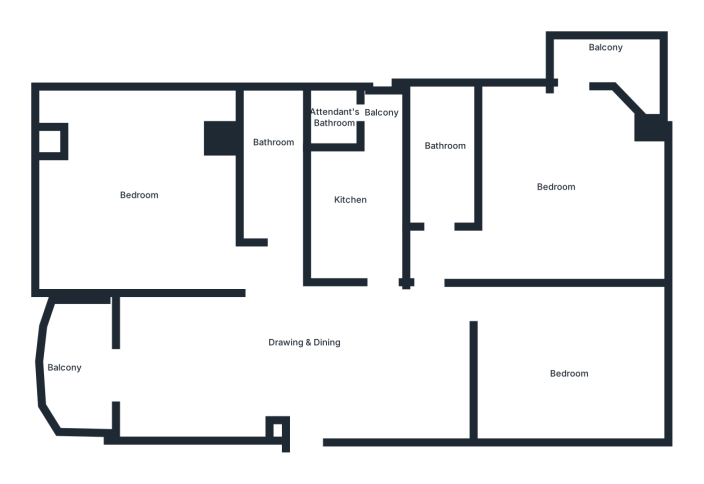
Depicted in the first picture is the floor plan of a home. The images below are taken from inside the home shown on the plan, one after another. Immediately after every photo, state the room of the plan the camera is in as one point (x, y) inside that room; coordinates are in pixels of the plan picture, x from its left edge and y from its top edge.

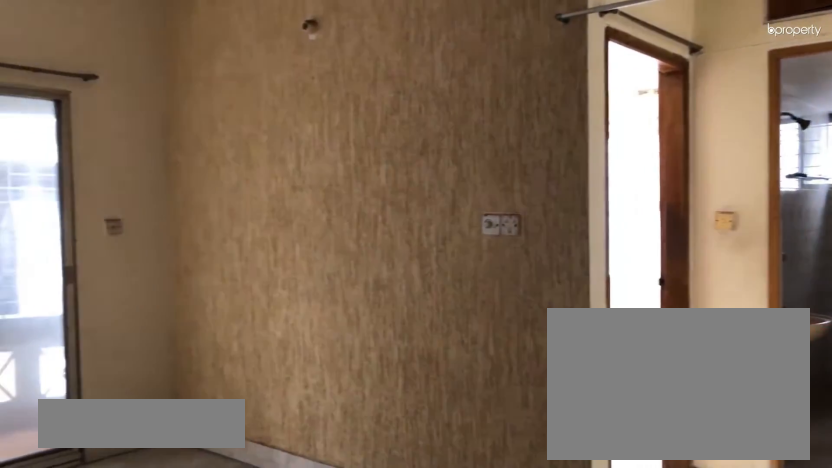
(310, 340)
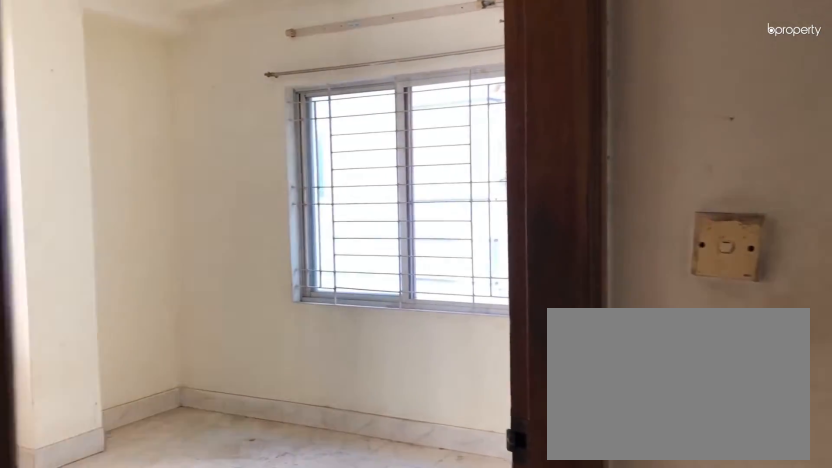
(195, 250)
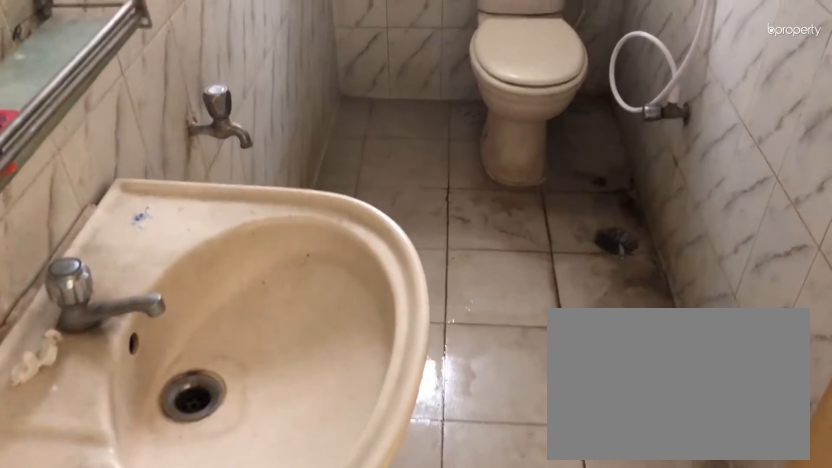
(274, 155)
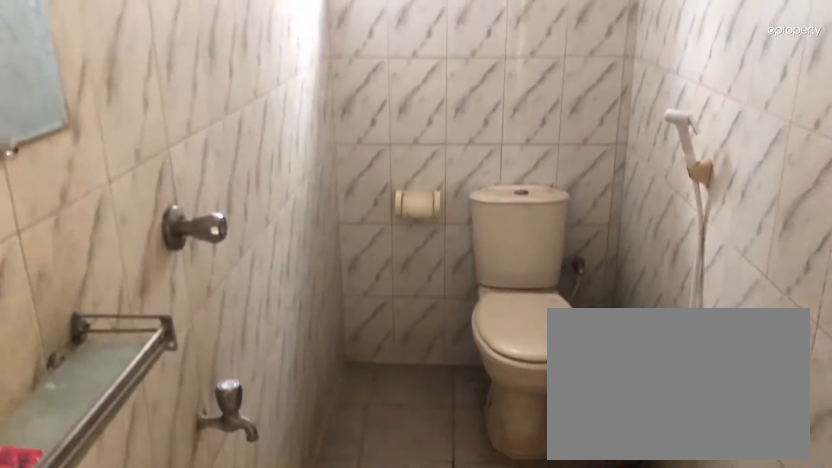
(274, 155)
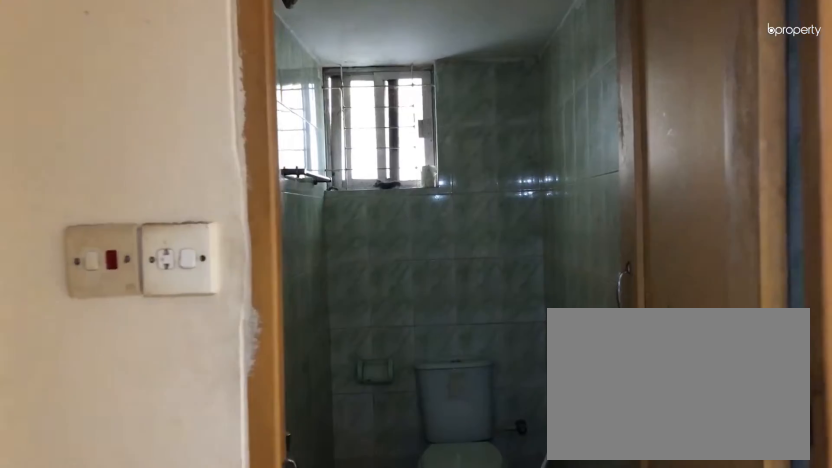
(438, 203)
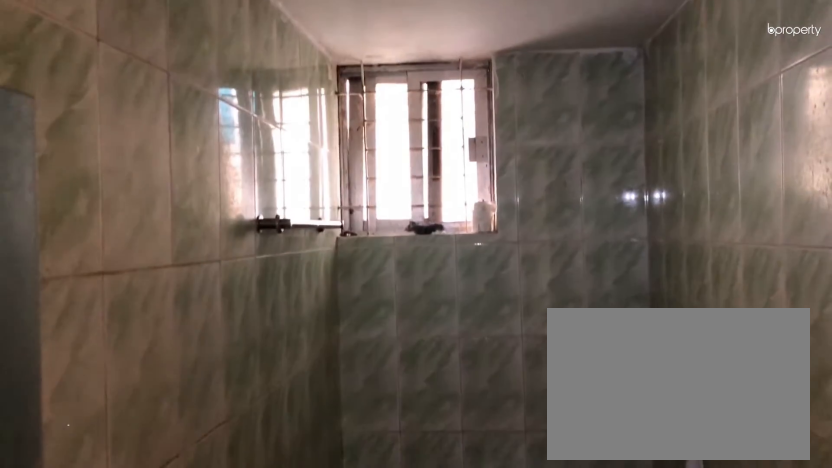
(440, 151)
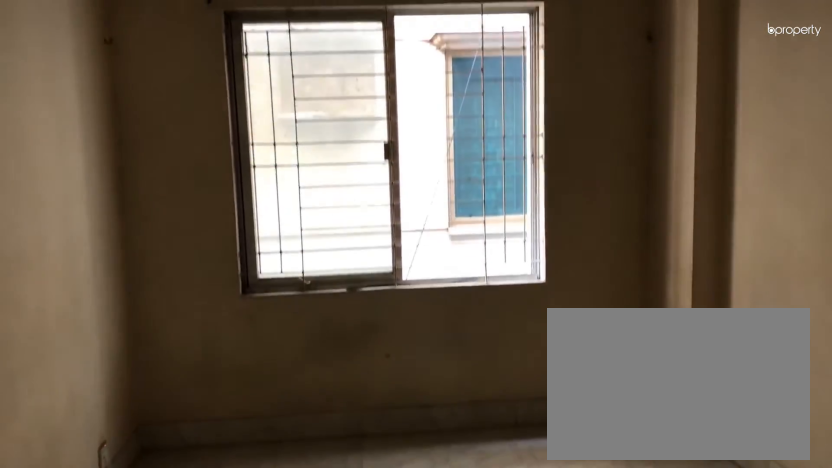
(572, 373)
